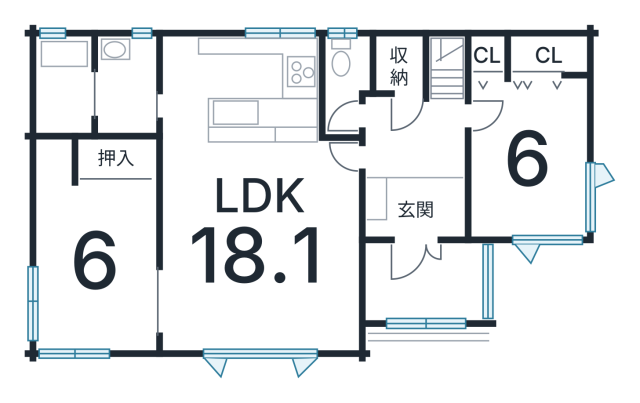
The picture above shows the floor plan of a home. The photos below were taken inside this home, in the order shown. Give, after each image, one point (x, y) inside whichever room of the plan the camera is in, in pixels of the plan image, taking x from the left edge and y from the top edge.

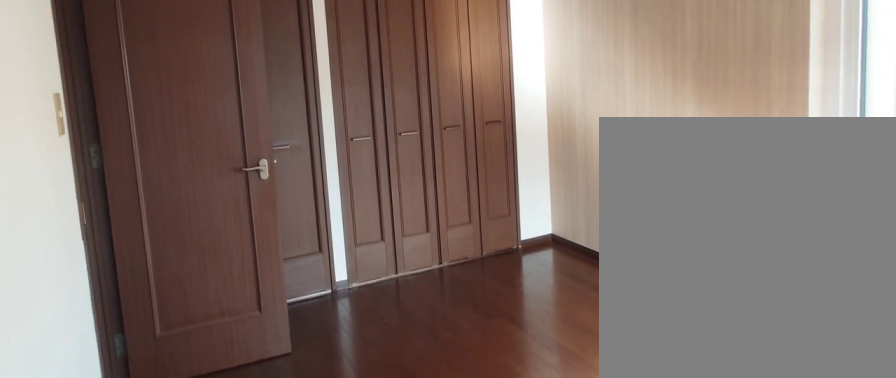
(518, 181)
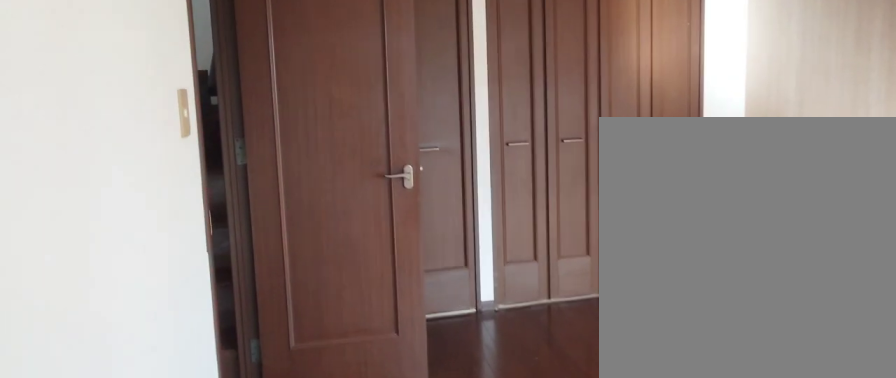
(518, 181)
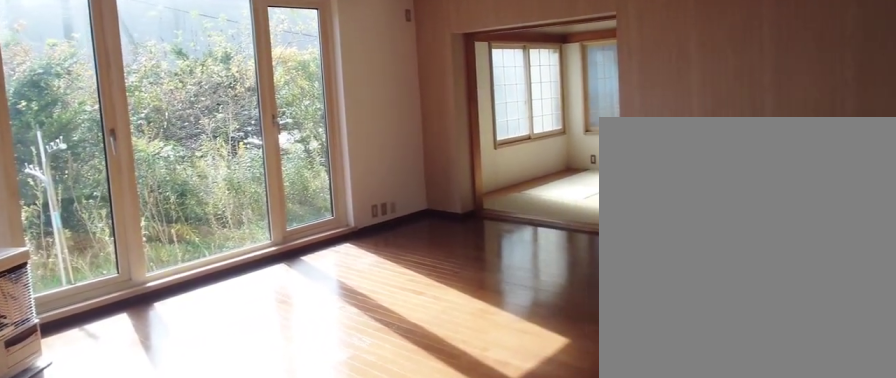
(253, 255)
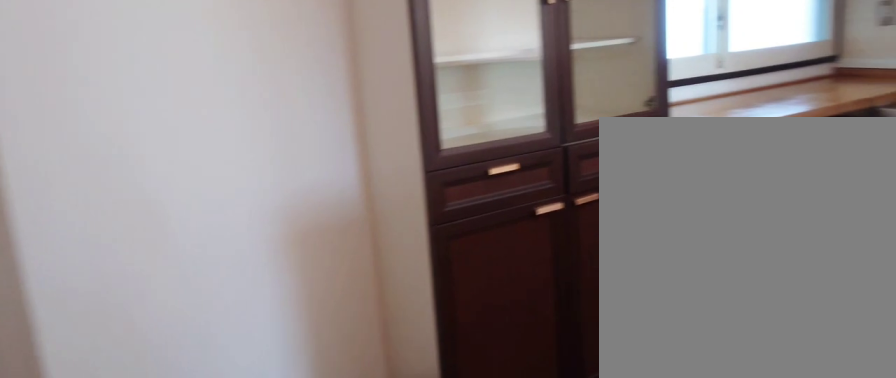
(237, 97)
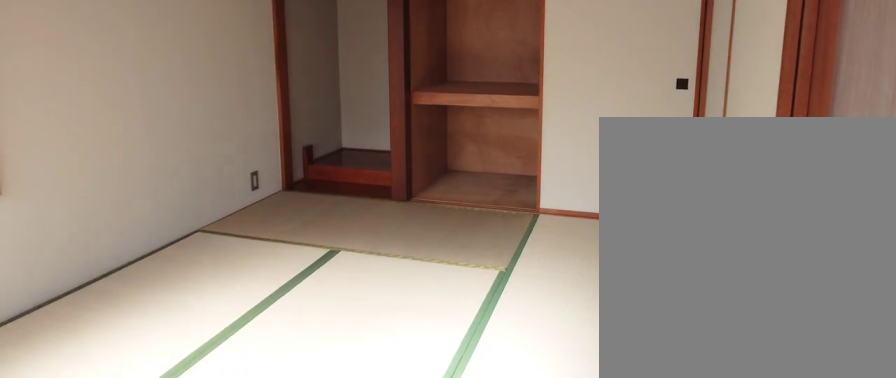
(88, 266)
